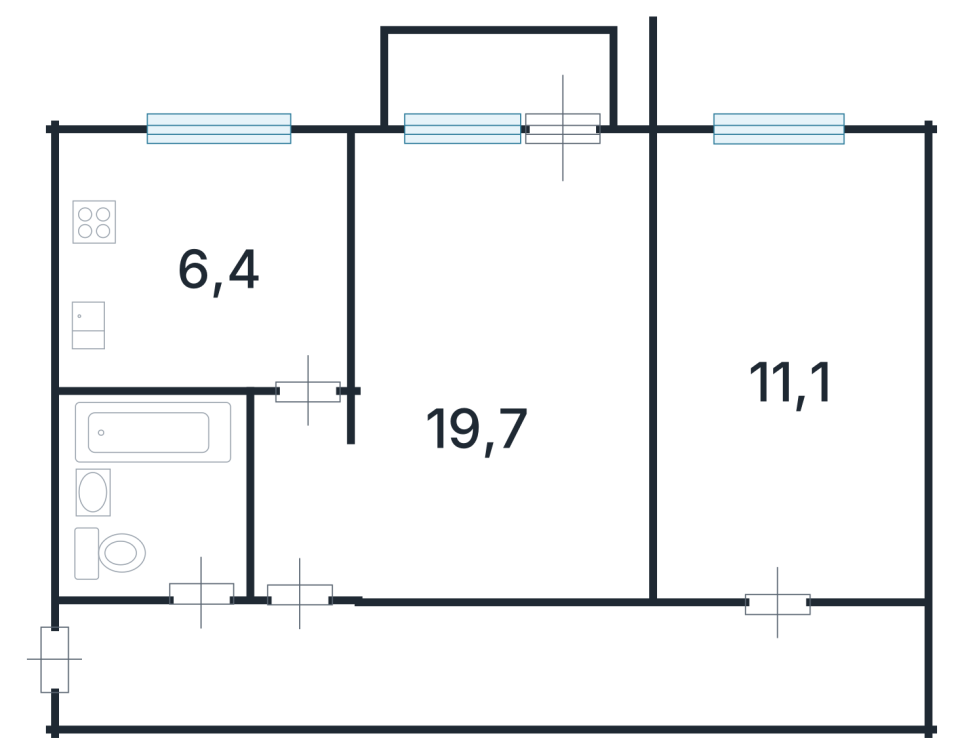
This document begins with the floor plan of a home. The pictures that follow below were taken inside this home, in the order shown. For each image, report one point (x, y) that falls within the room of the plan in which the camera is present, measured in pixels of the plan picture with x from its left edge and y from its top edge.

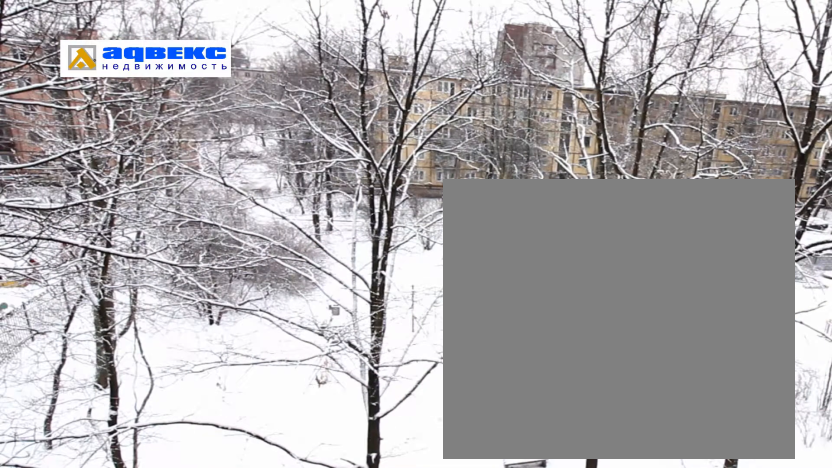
(148, 316)
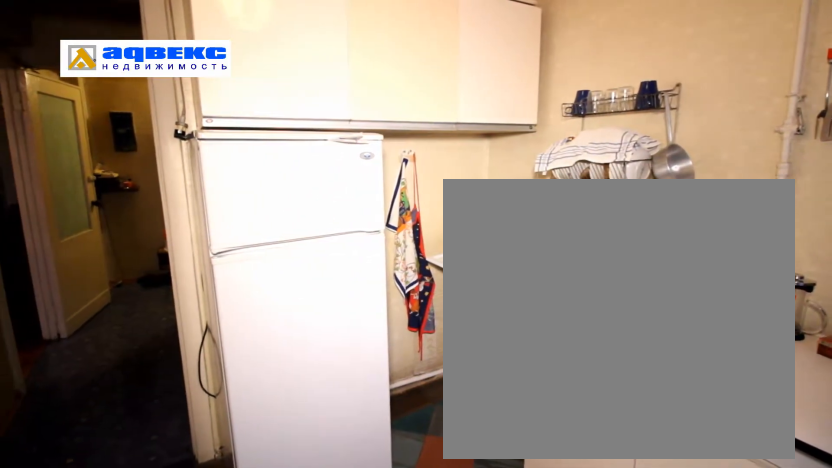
(148, 316)
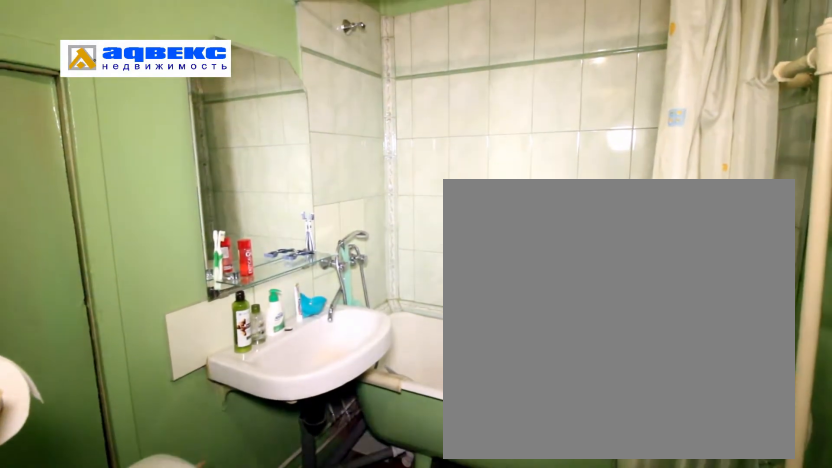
(165, 564)
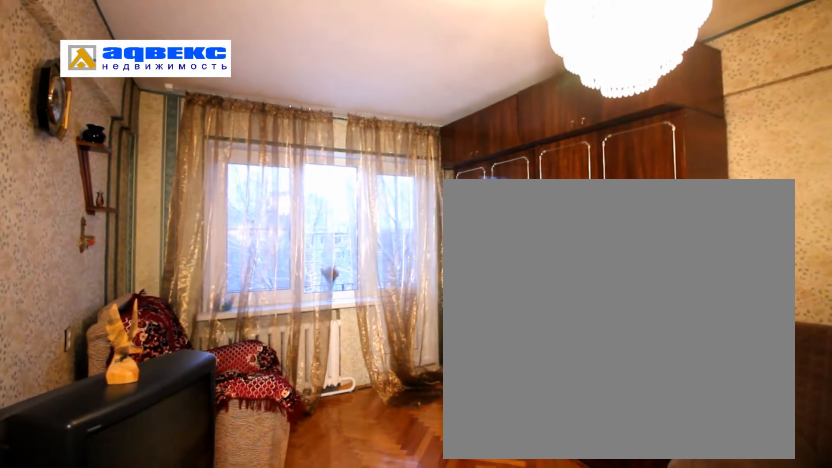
(598, 463)
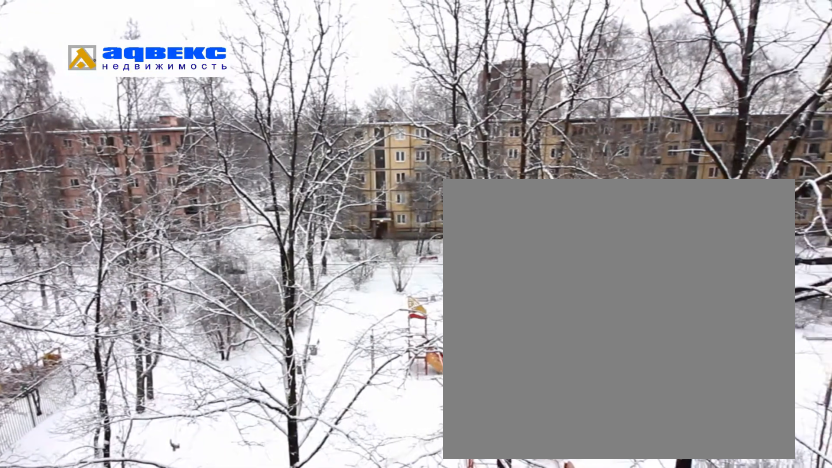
(596, 463)
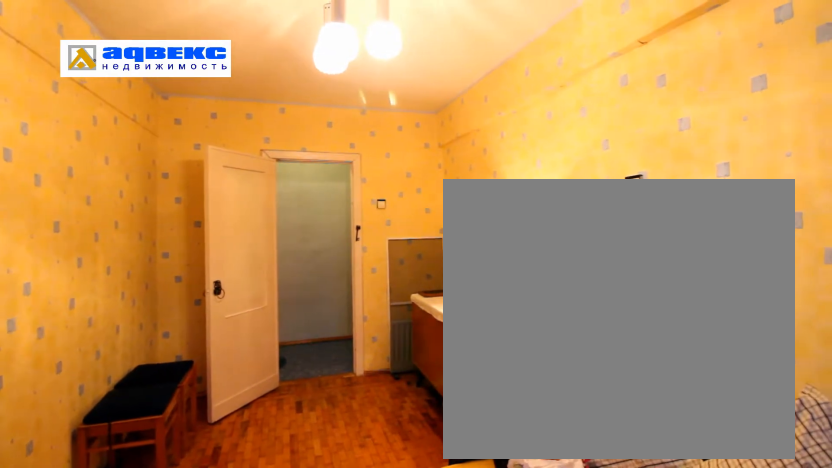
(868, 422)
